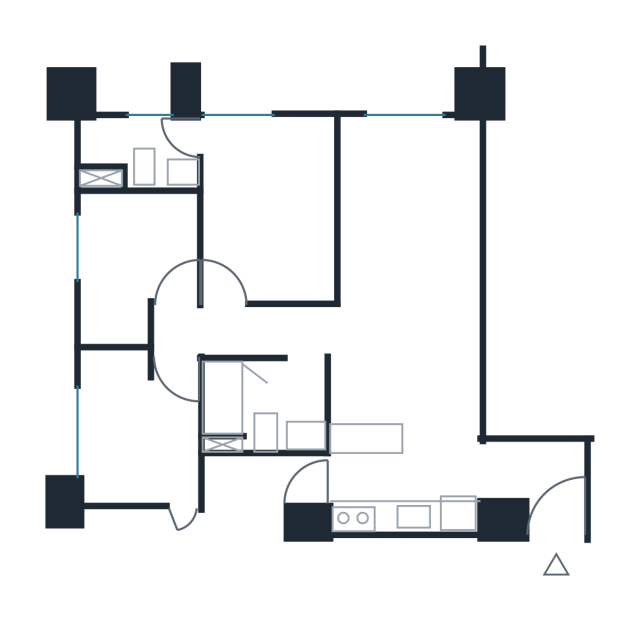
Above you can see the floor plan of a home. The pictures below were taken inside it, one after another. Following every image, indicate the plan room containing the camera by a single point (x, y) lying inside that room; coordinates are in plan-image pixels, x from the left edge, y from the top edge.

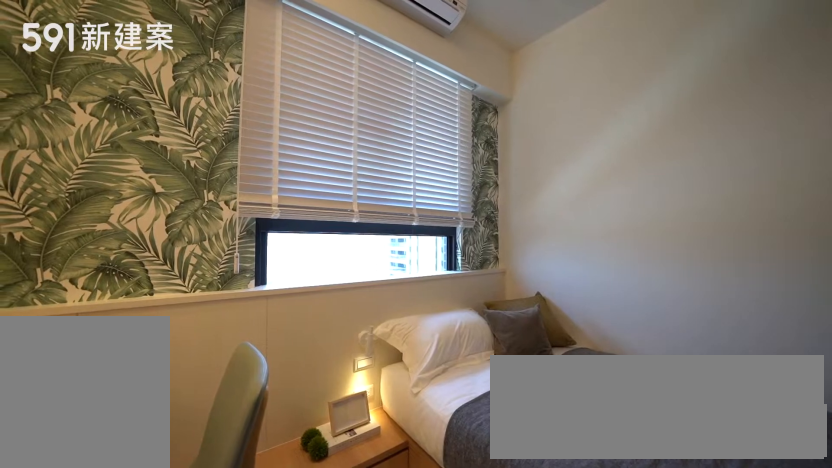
(136, 261)
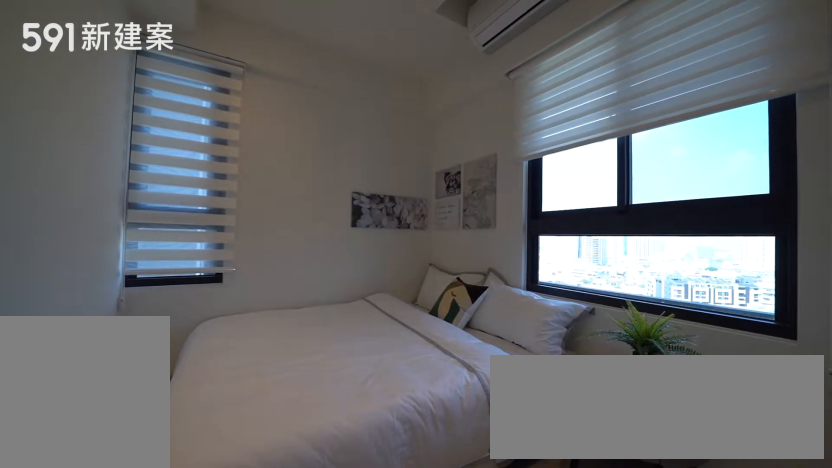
(137, 427)
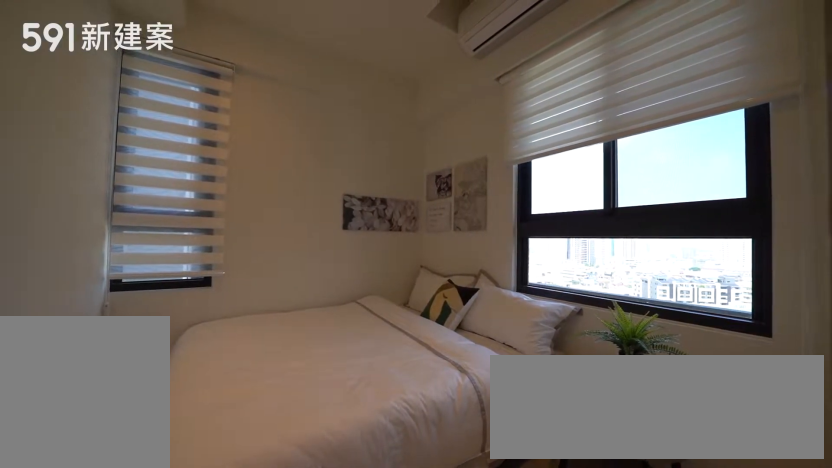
(137, 427)
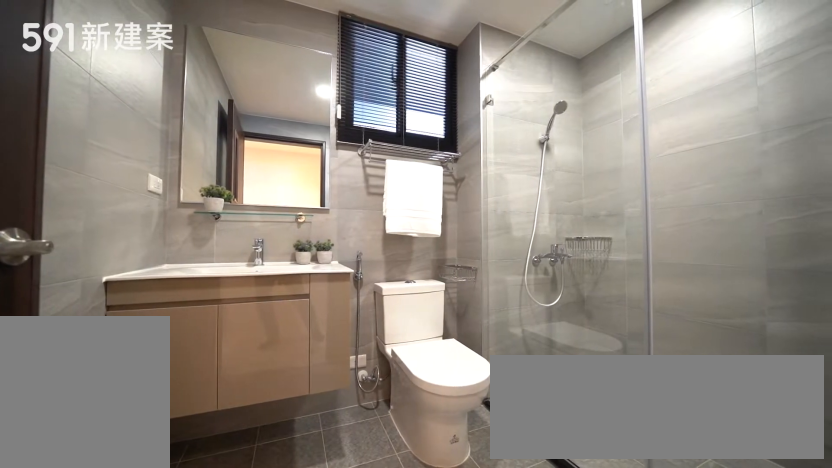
(262, 407)
